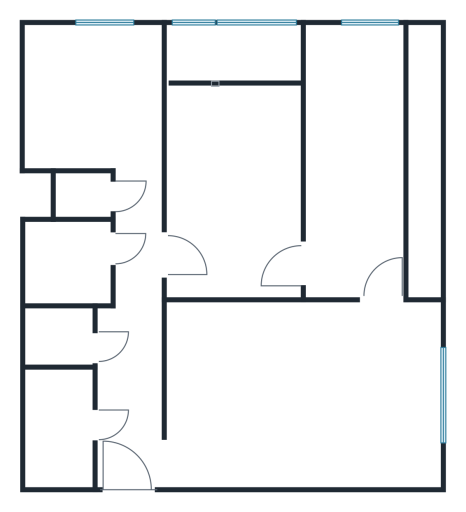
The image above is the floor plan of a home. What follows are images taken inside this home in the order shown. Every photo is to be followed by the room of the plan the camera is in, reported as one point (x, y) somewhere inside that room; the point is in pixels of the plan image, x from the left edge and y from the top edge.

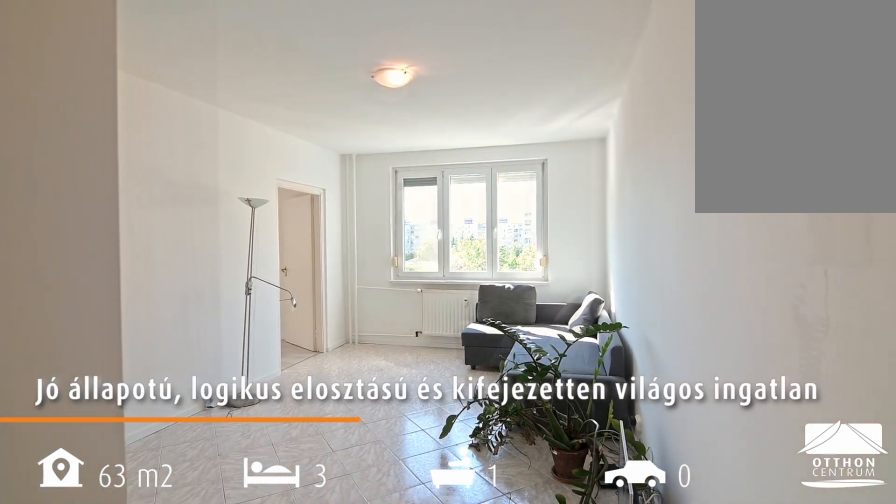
(305, 397)
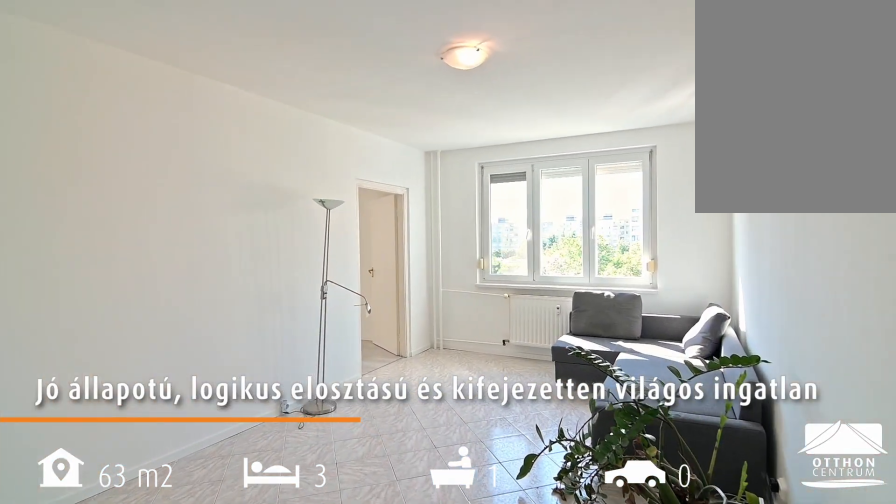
(305, 397)
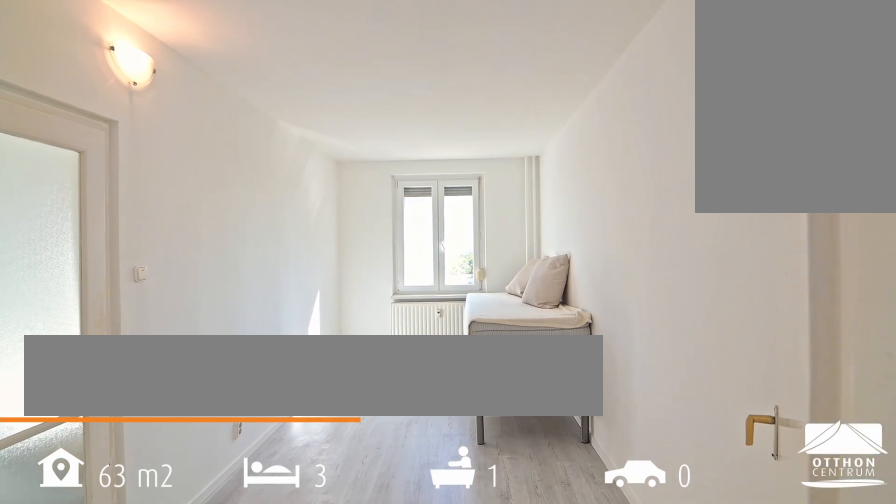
(359, 175)
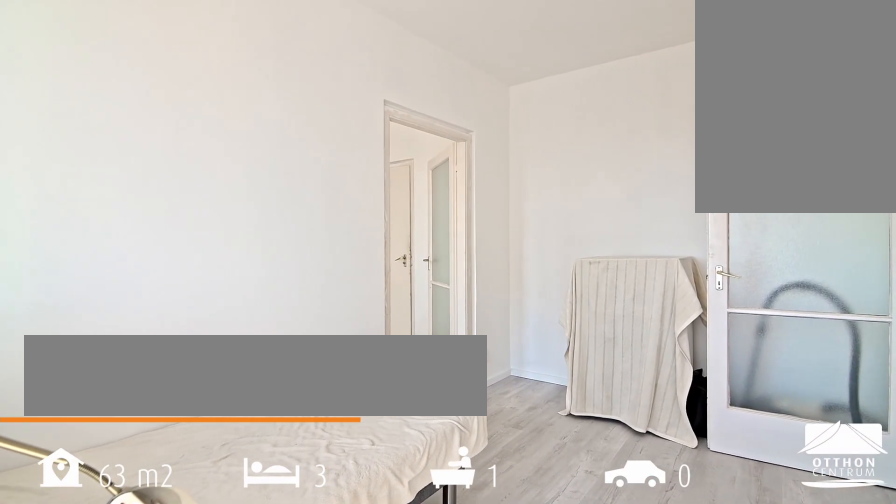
(239, 190)
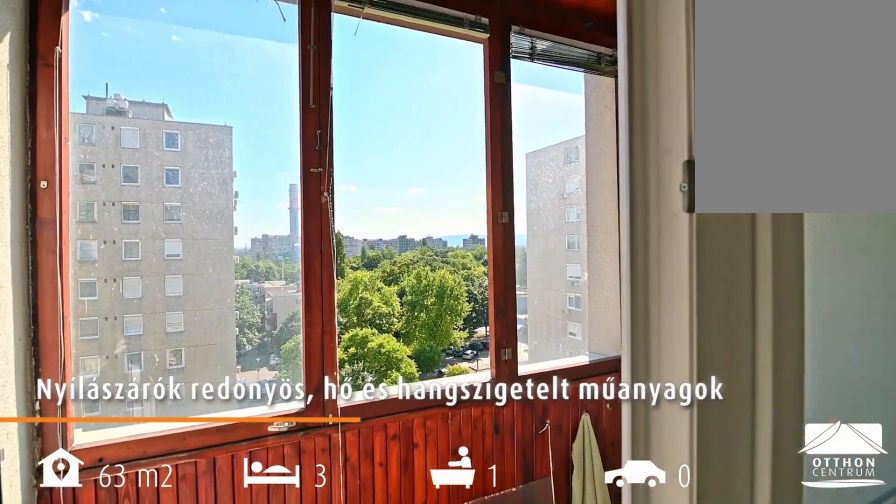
(235, 56)
